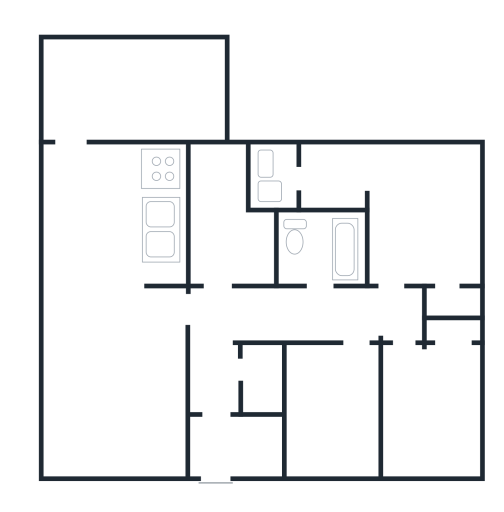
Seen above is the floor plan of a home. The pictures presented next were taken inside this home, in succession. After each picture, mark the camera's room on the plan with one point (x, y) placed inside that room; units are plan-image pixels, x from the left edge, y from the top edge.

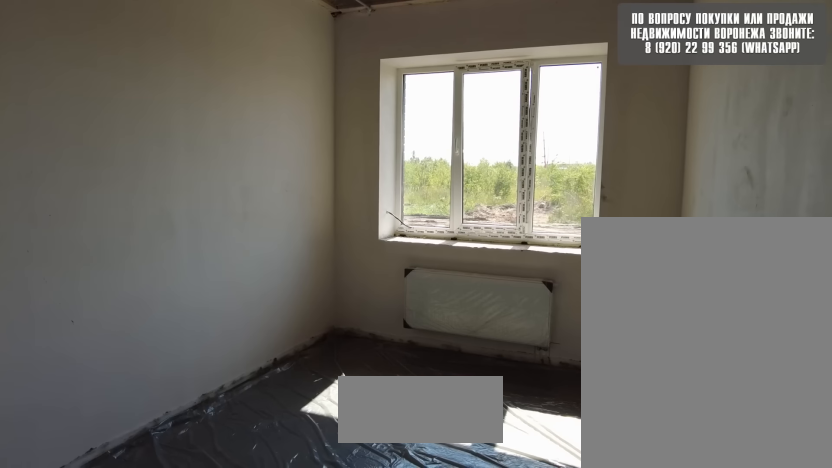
(418, 406)
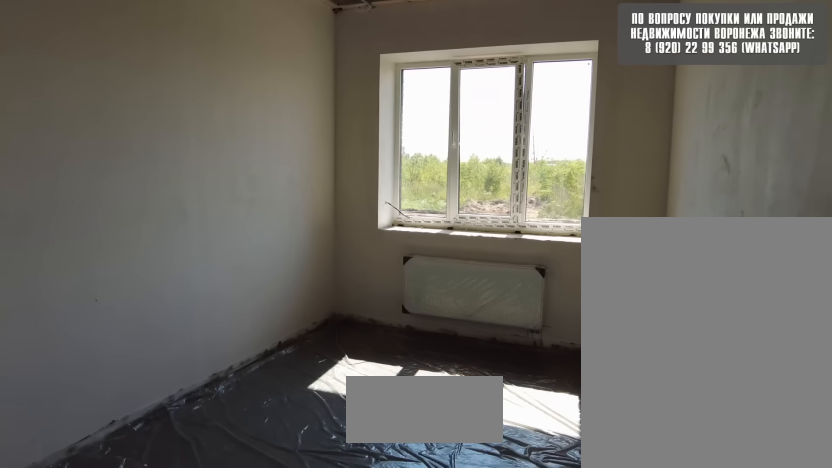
(418, 406)
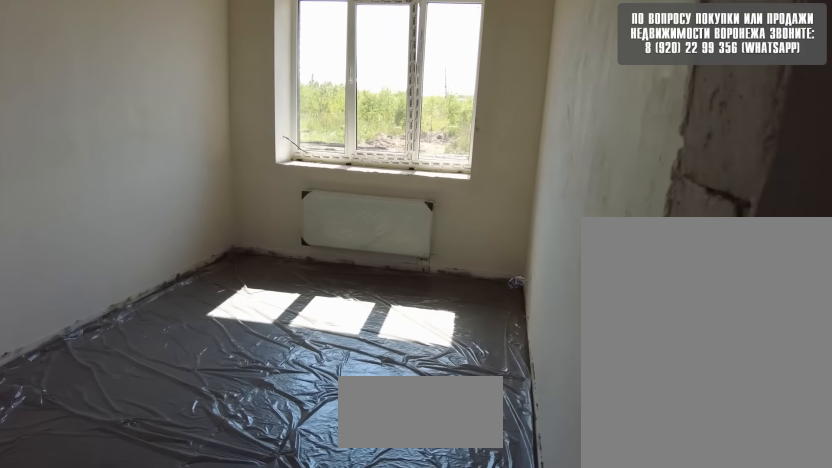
(414, 384)
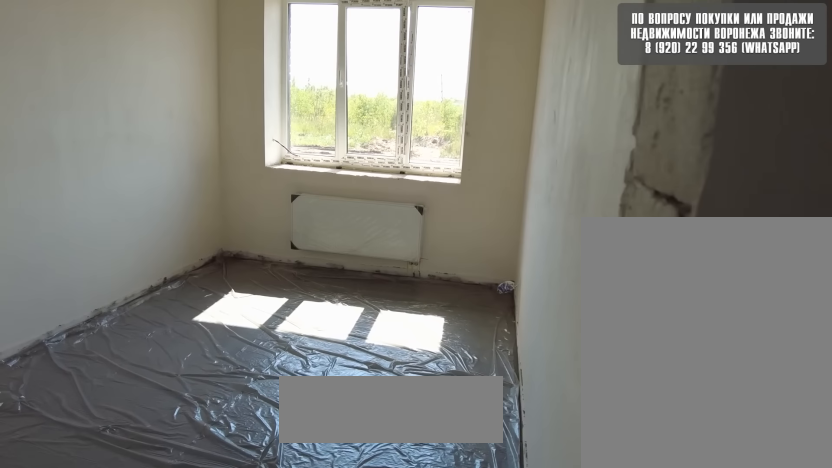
(416, 389)
